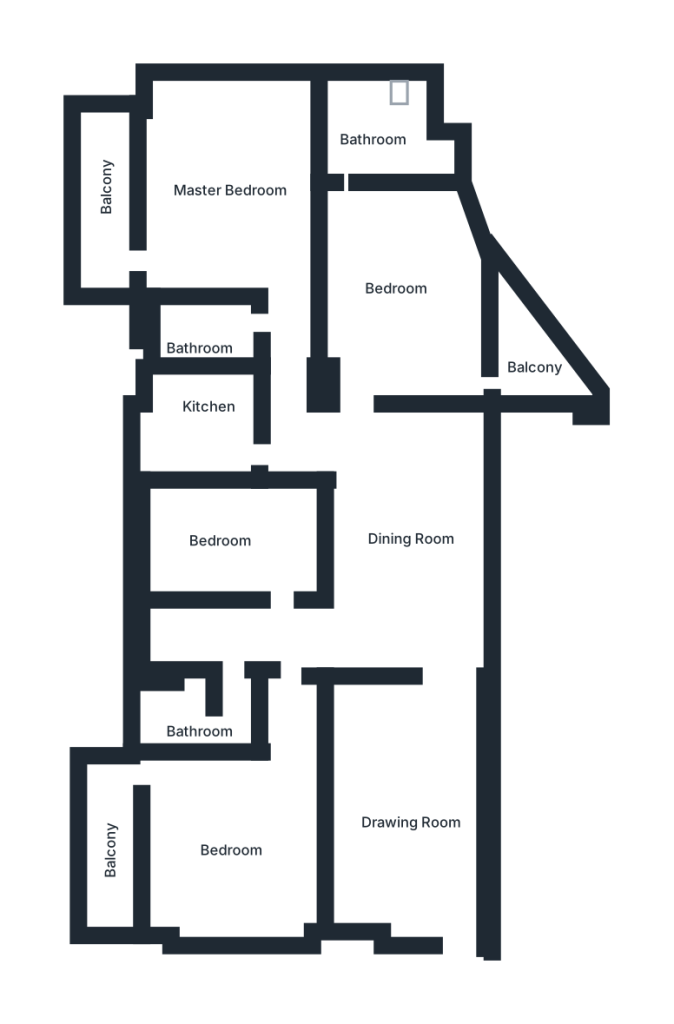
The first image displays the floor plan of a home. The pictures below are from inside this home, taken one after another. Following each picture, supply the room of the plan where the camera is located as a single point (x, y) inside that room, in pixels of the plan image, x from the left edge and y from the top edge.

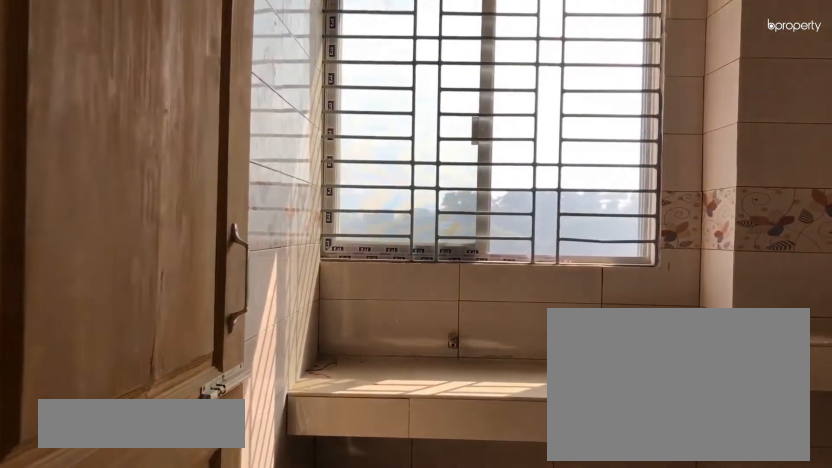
(195, 401)
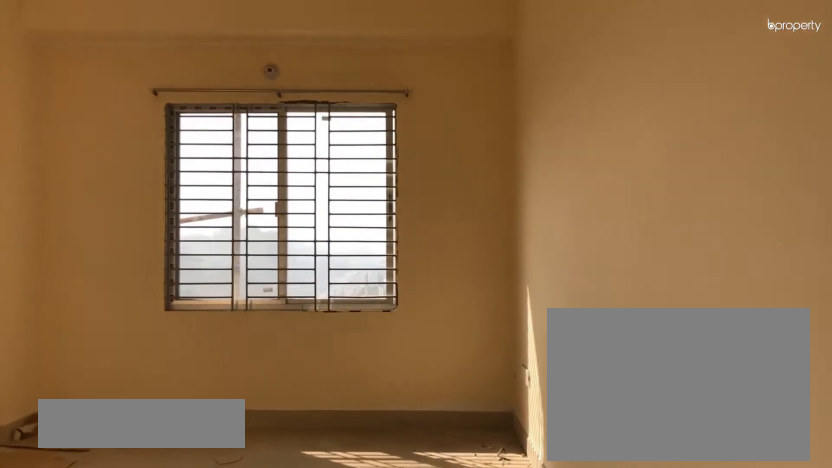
(226, 185)
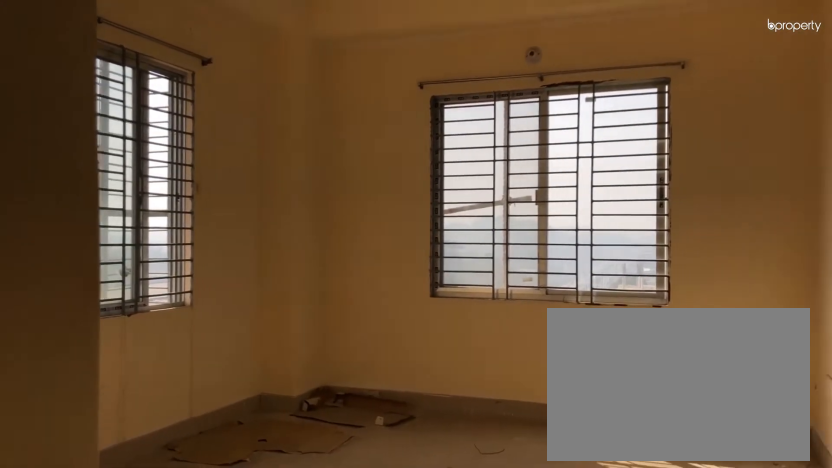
(226, 185)
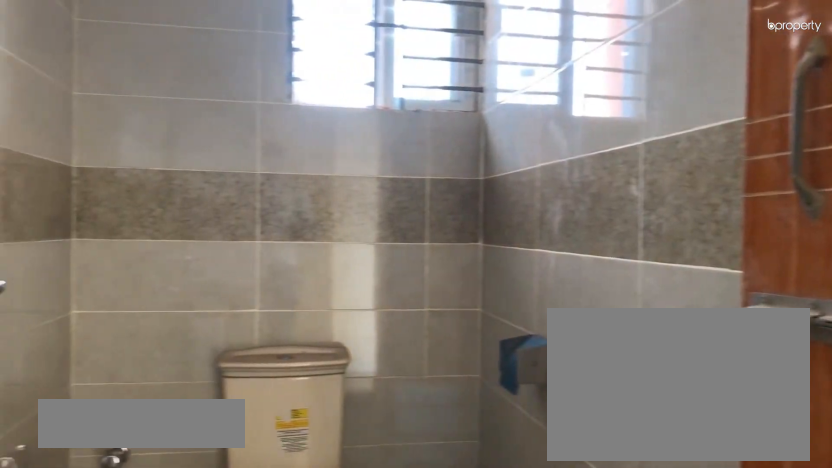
(205, 338)
